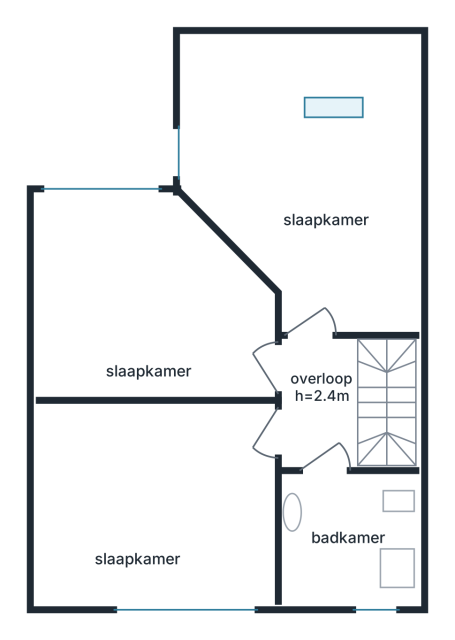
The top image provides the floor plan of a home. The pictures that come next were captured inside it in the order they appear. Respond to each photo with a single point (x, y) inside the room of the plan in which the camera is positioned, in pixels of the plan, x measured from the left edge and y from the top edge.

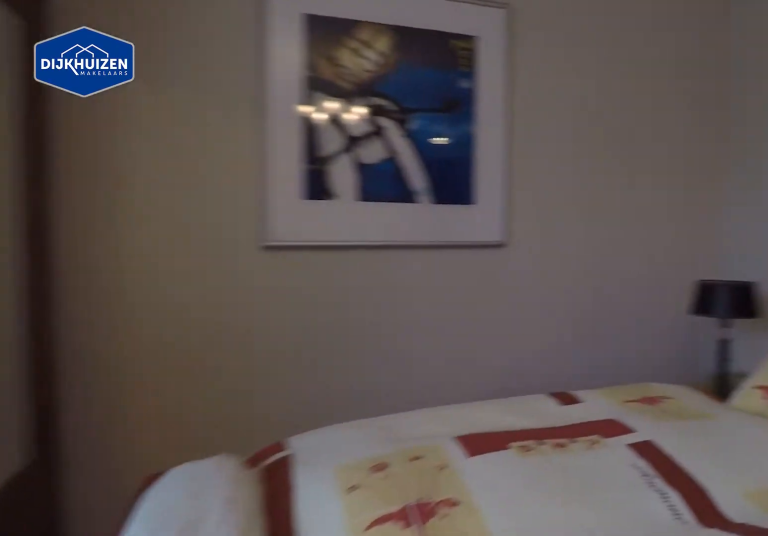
(156, 501)
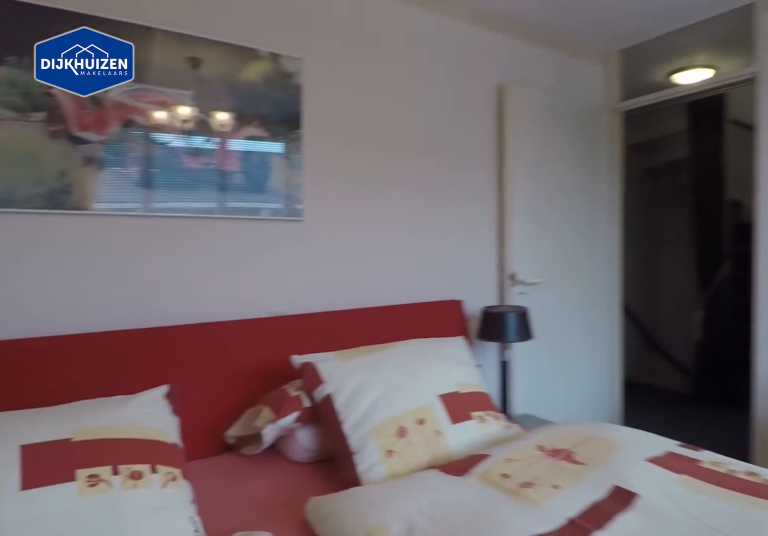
(156, 501)
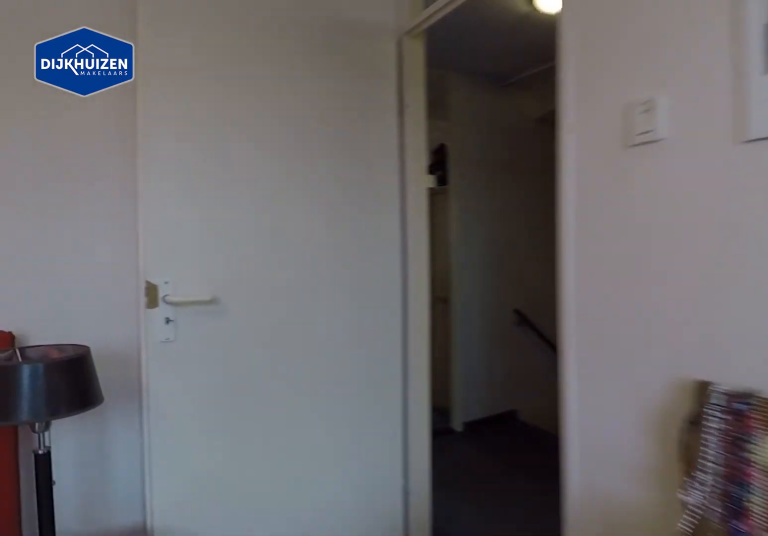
(156, 501)
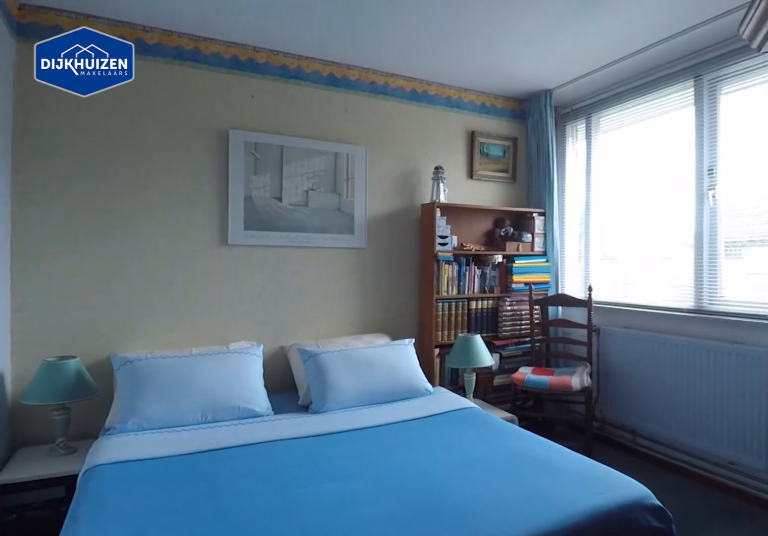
(134, 317)
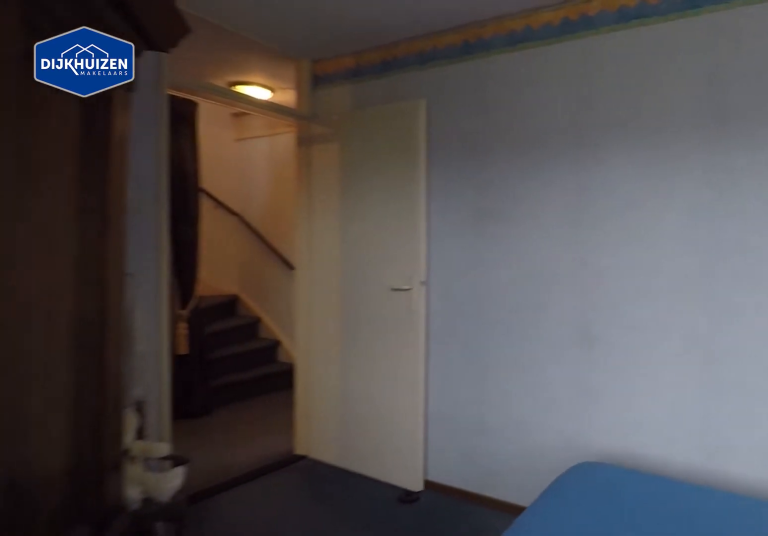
(134, 317)
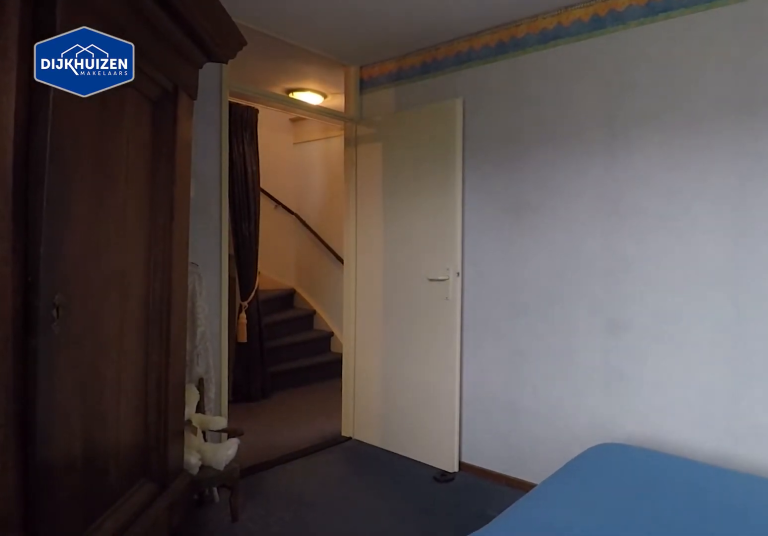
(134, 317)
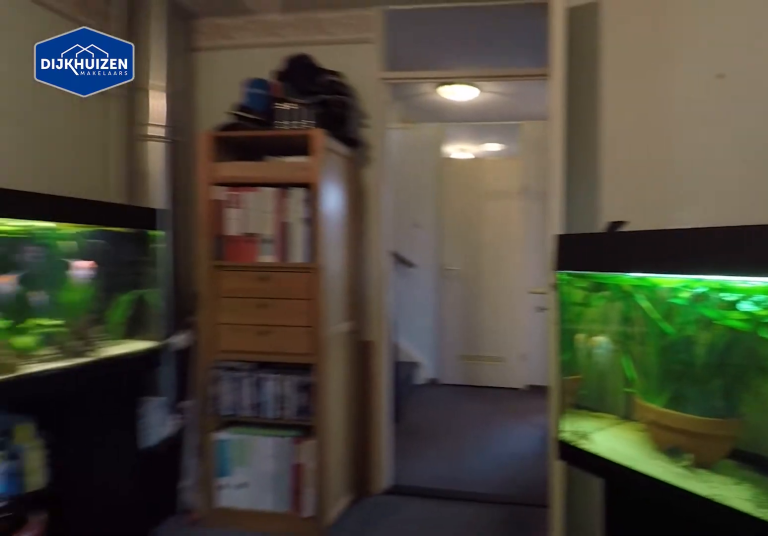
(380, 272)
